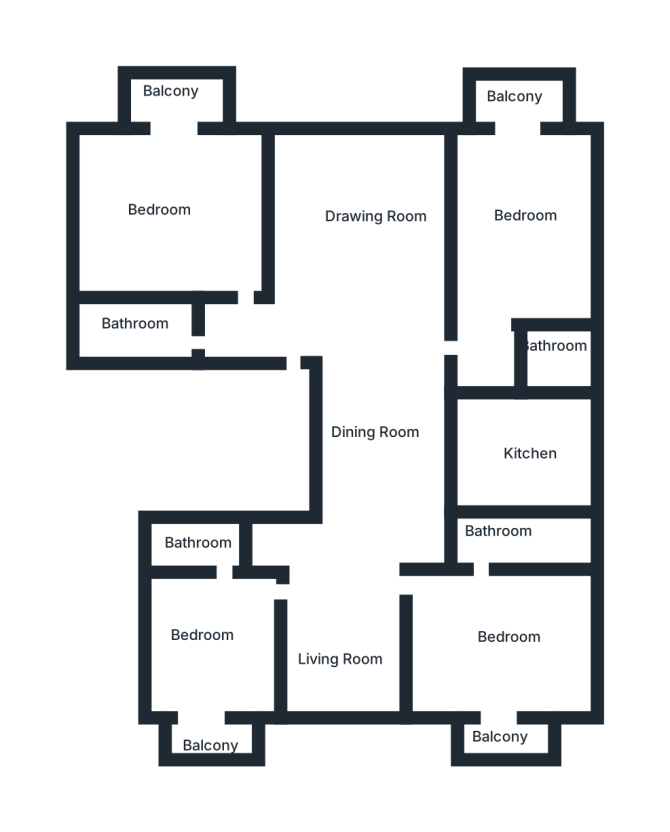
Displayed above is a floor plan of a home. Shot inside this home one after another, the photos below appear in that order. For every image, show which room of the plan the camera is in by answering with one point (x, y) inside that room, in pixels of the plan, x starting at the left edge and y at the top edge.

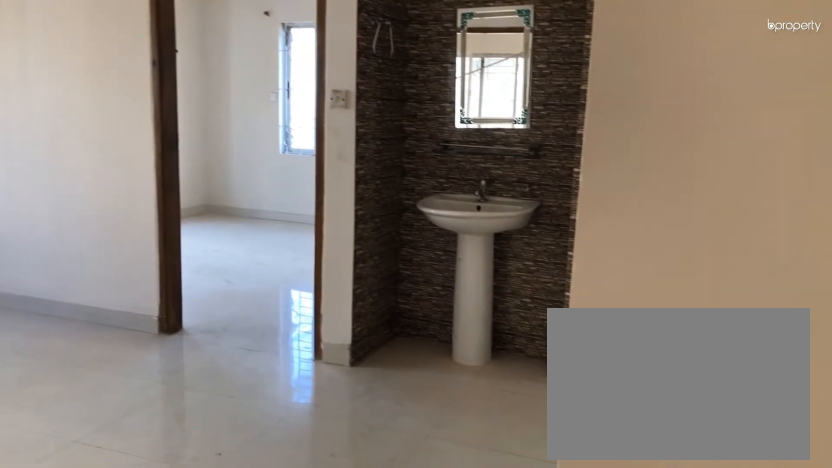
(357, 571)
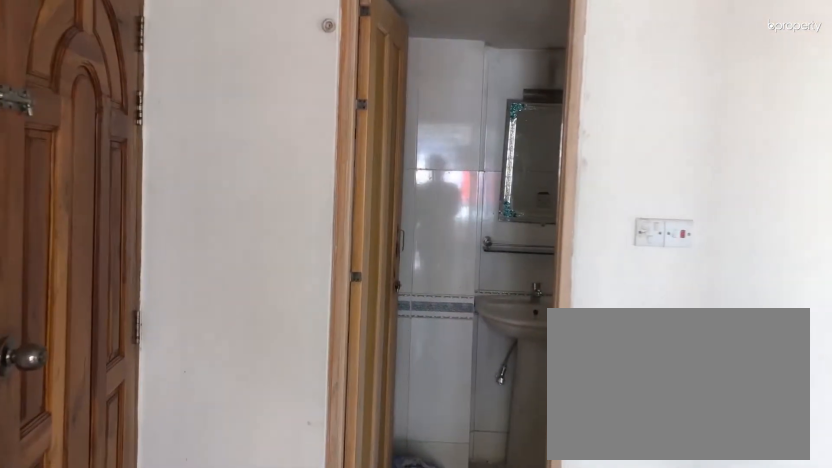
(499, 629)
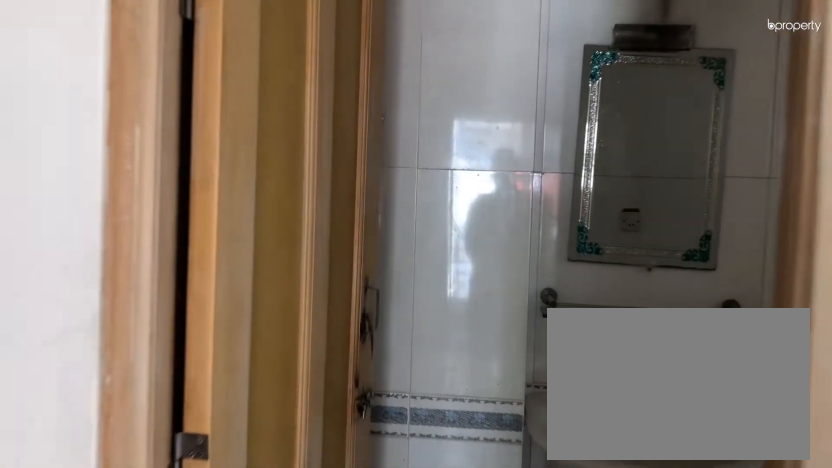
(499, 629)
